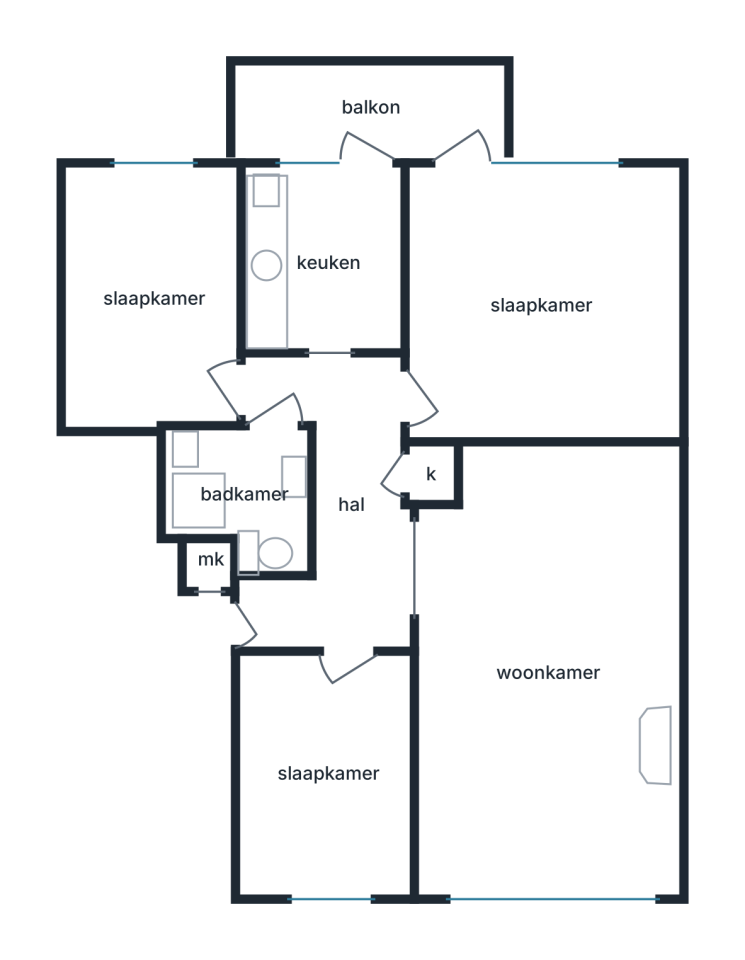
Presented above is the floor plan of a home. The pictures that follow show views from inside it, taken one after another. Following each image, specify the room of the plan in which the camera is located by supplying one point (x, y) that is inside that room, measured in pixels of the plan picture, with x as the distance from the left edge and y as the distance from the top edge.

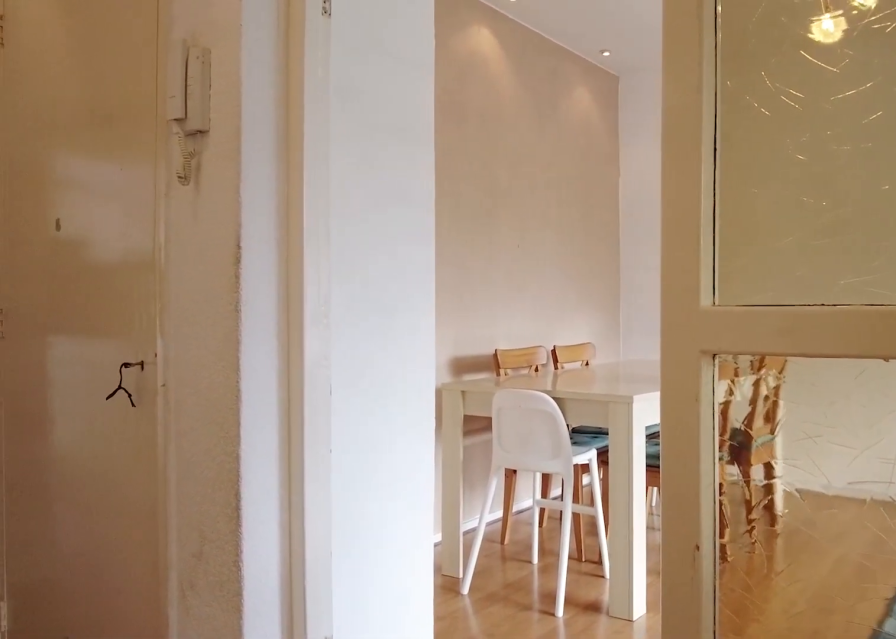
(339, 503)
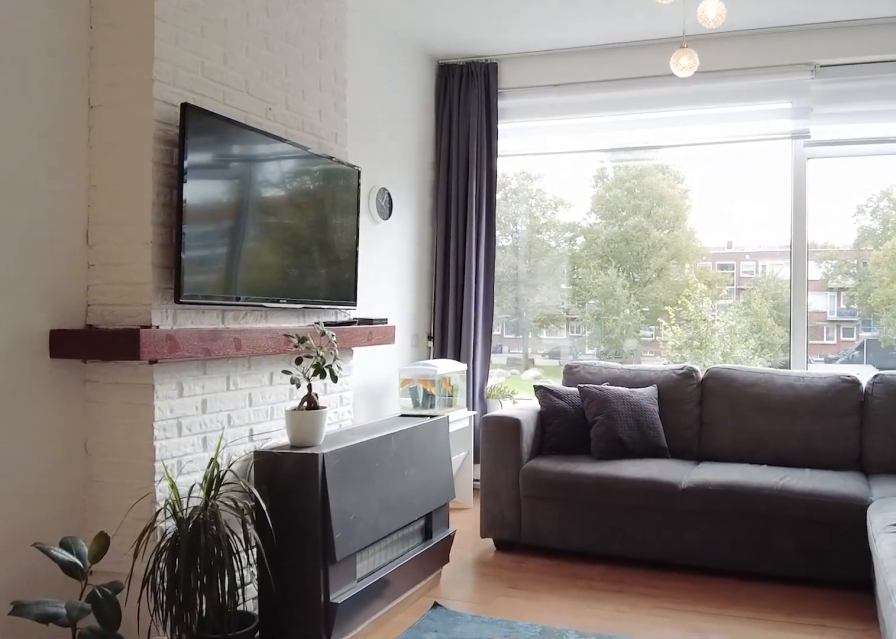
(547, 670)
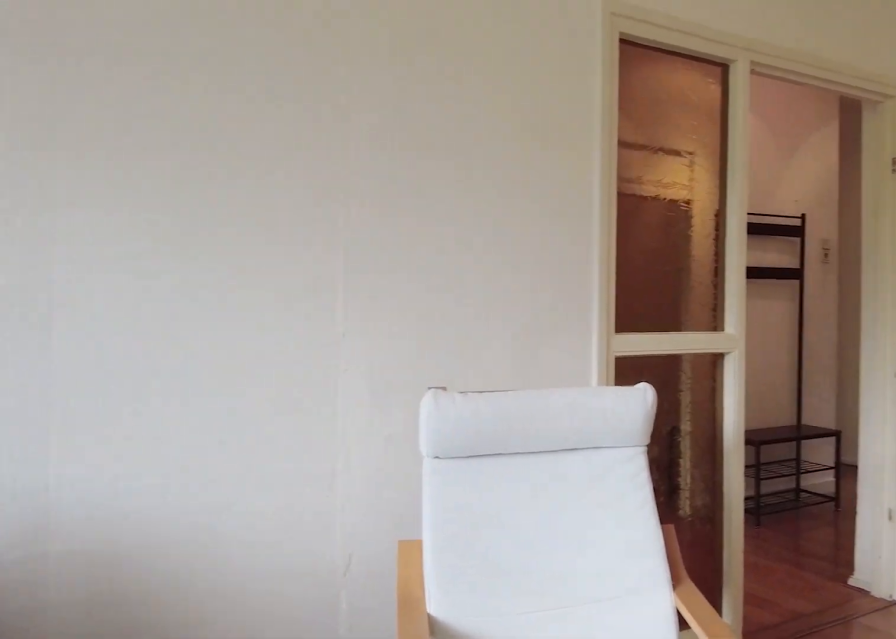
(547, 670)
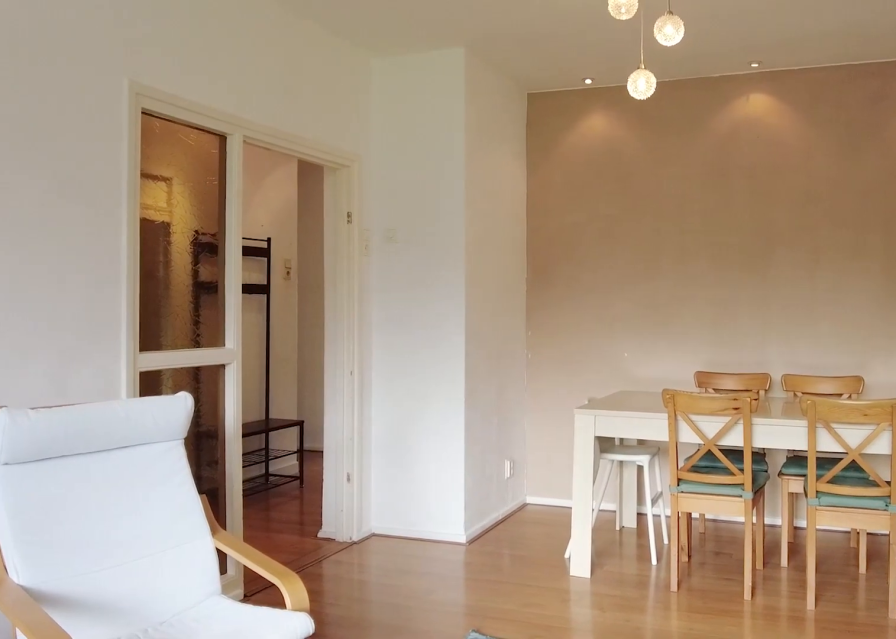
(547, 670)
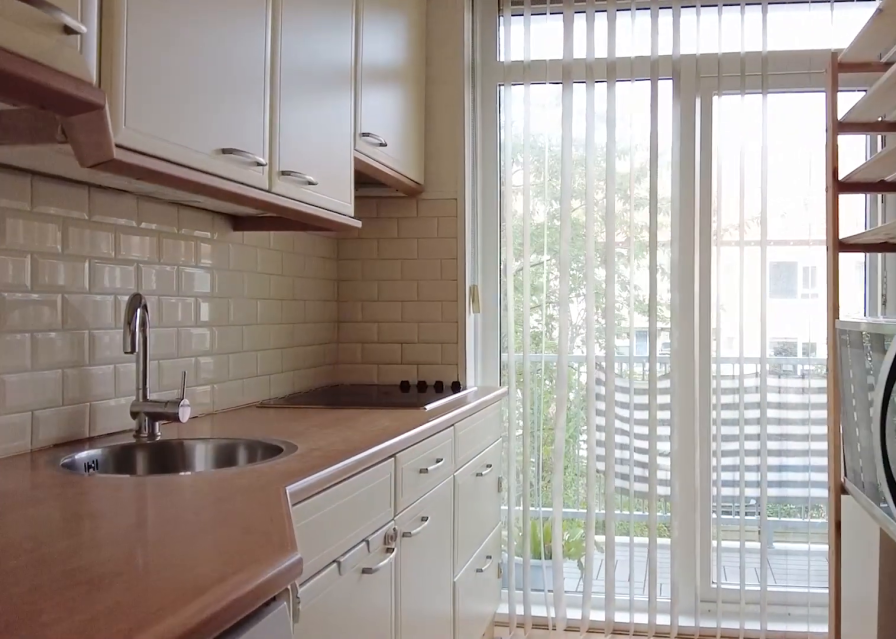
(325, 263)
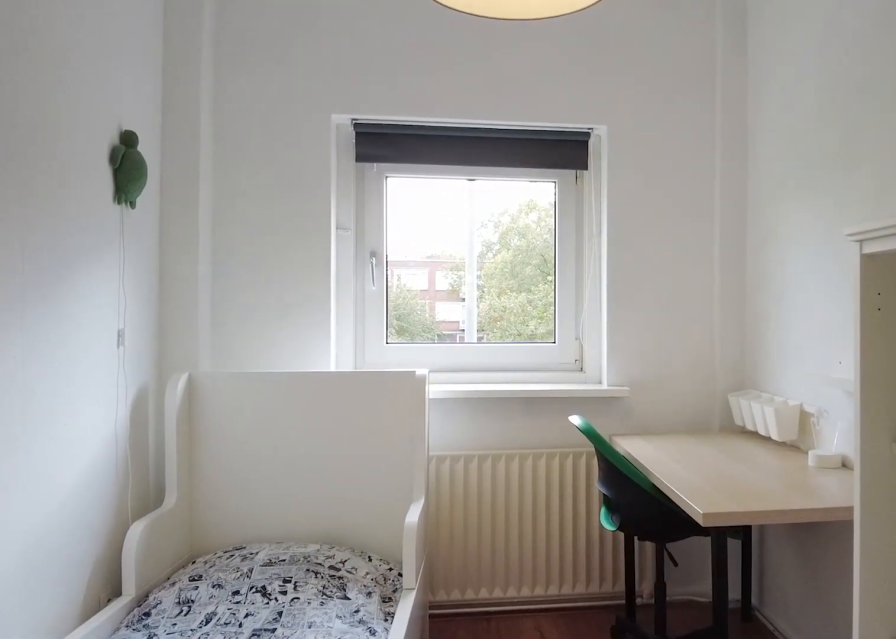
(327, 772)
